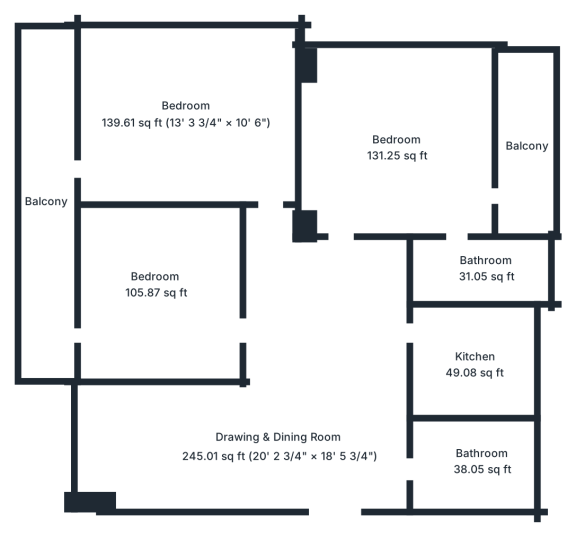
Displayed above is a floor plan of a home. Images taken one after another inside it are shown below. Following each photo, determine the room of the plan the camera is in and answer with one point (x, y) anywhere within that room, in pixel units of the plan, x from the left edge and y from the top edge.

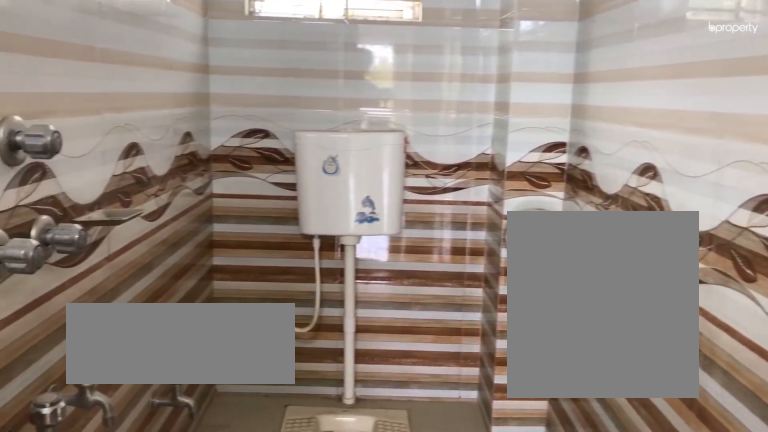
(483, 461)
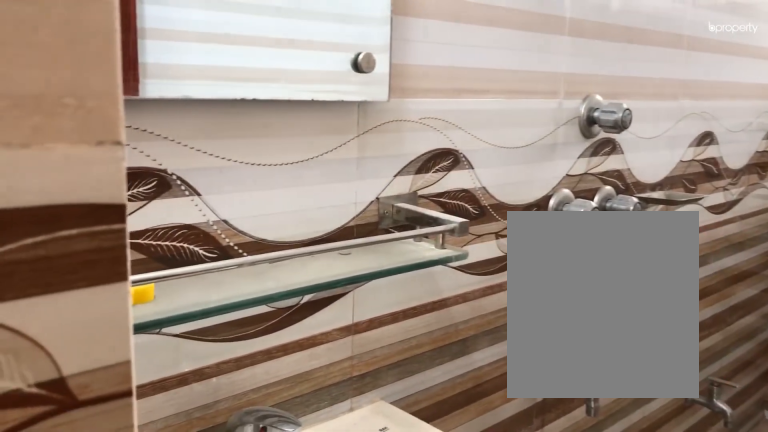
(483, 461)
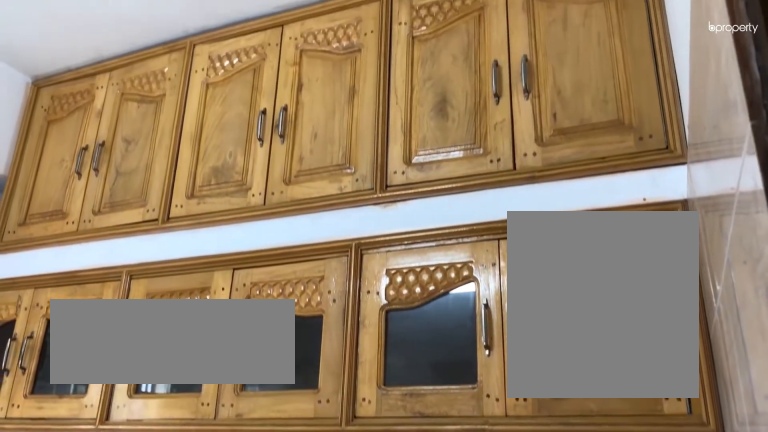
(473, 364)
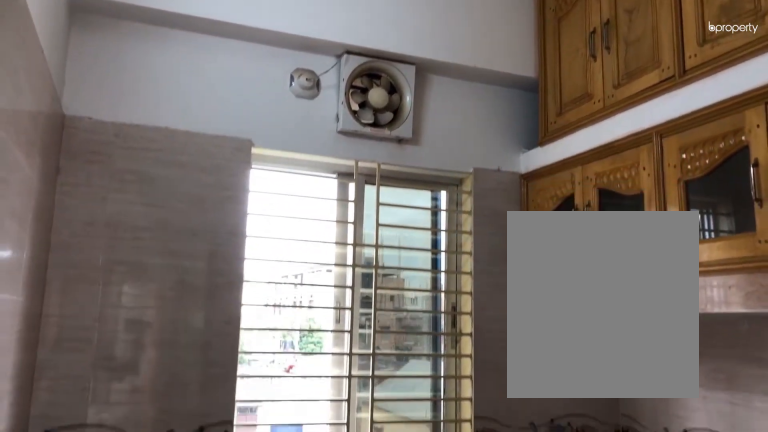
(473, 364)
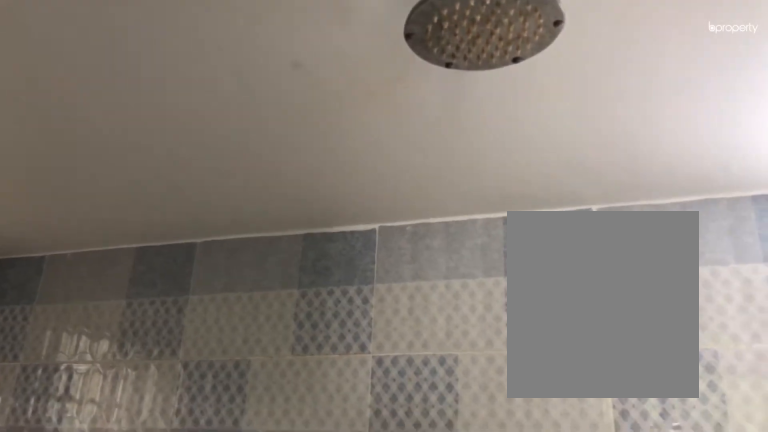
(482, 275)
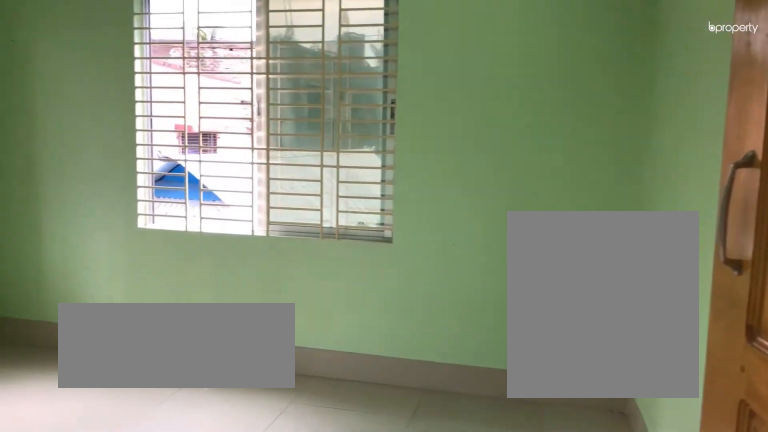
(186, 131)
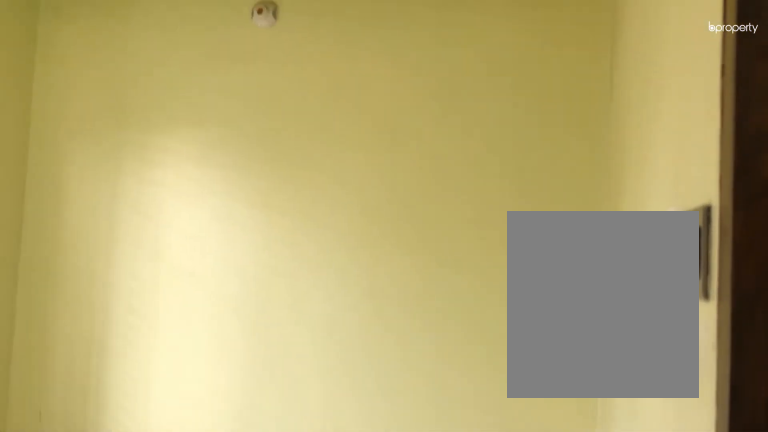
(156, 289)
